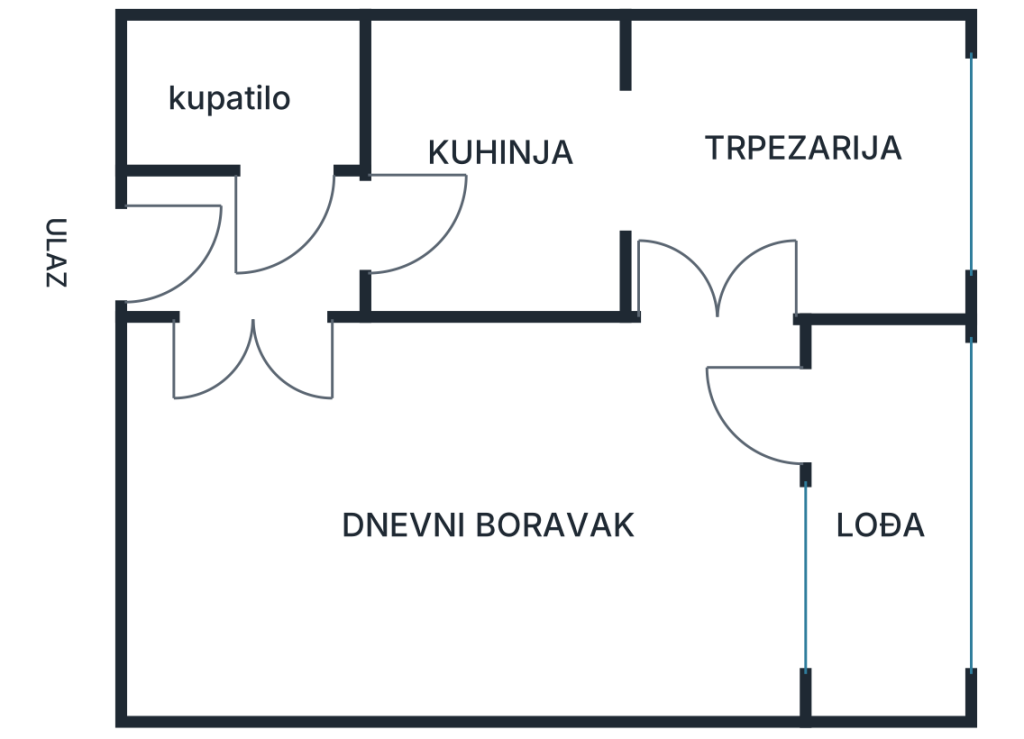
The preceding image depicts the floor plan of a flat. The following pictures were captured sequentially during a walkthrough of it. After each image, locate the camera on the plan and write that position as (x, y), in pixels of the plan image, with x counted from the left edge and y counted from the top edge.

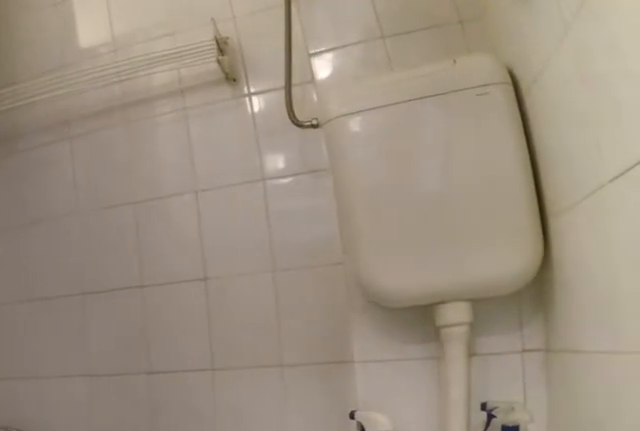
(291, 183)
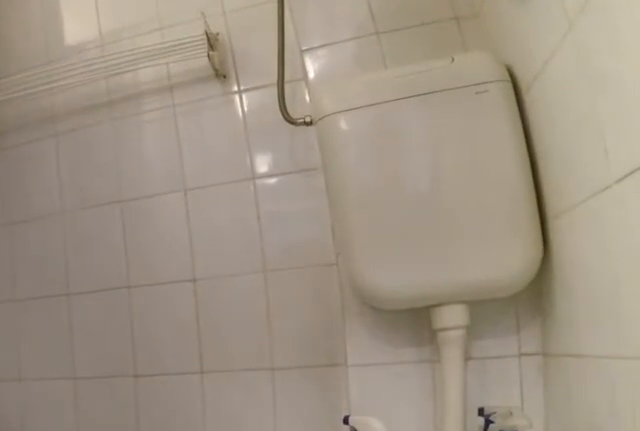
(285, 177)
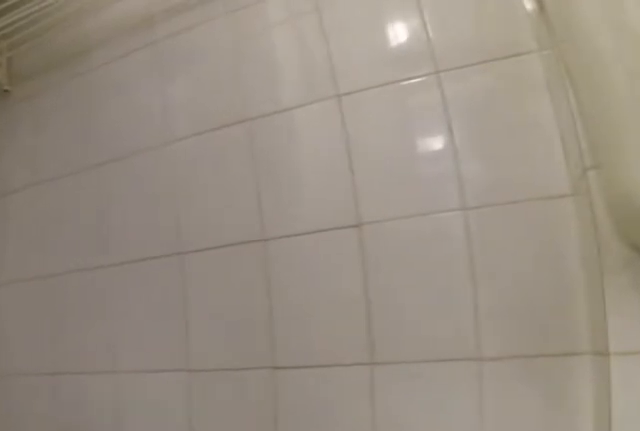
(246, 129)
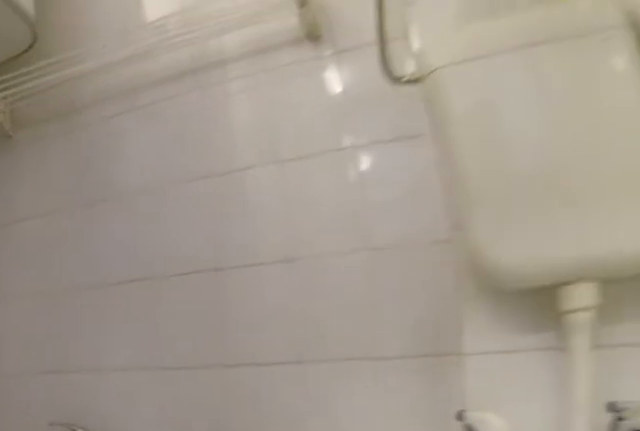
(269, 158)
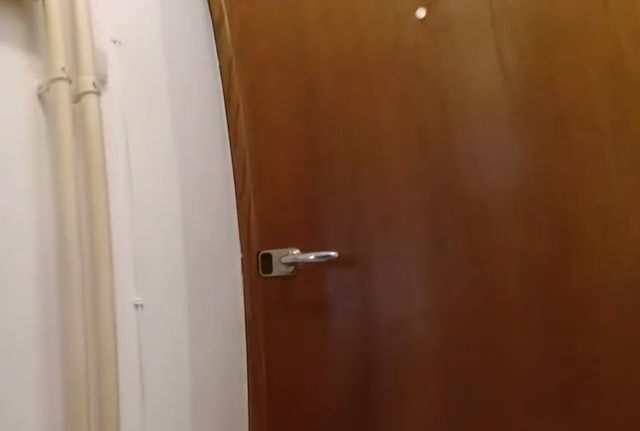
(267, 236)
